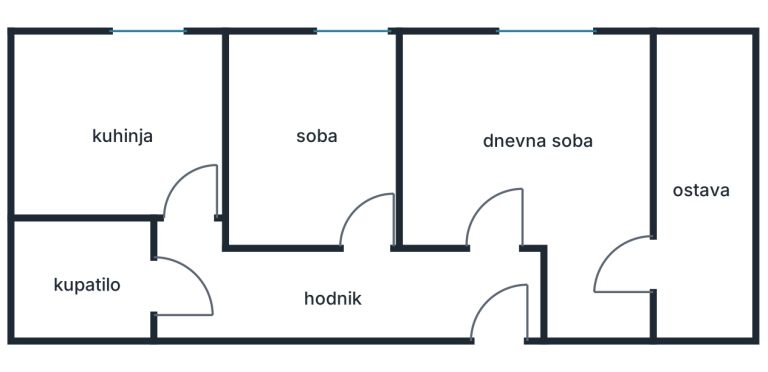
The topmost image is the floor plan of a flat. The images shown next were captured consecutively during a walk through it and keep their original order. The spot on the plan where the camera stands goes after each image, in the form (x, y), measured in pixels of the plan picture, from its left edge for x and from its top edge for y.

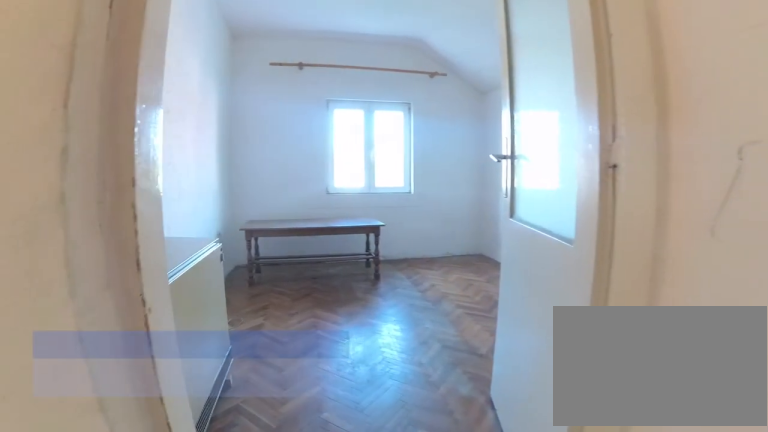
(495, 297)
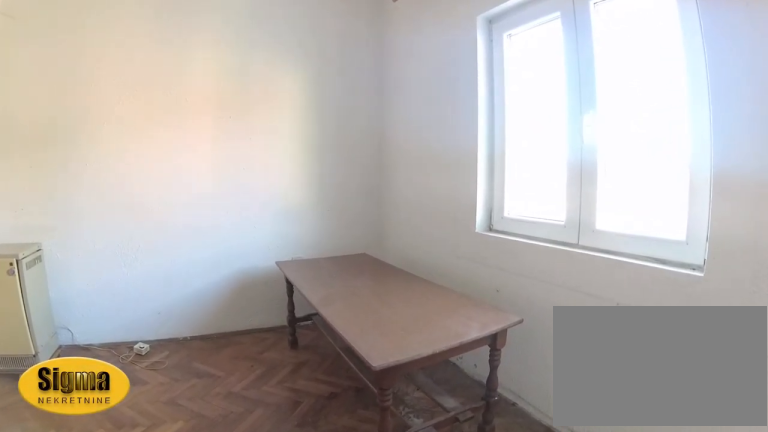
(597, 151)
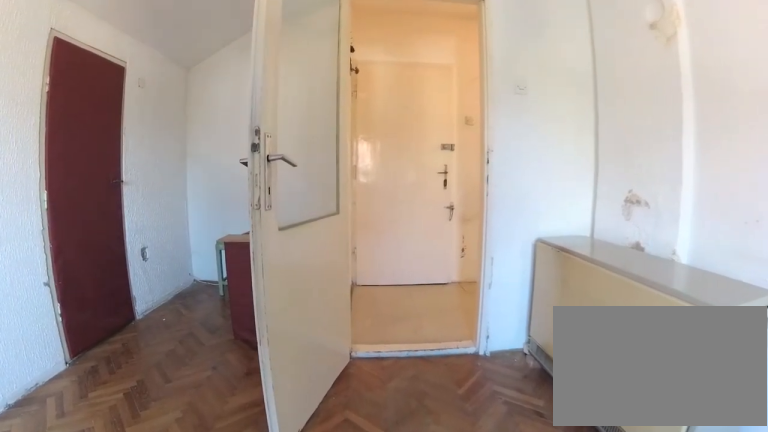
(522, 110)
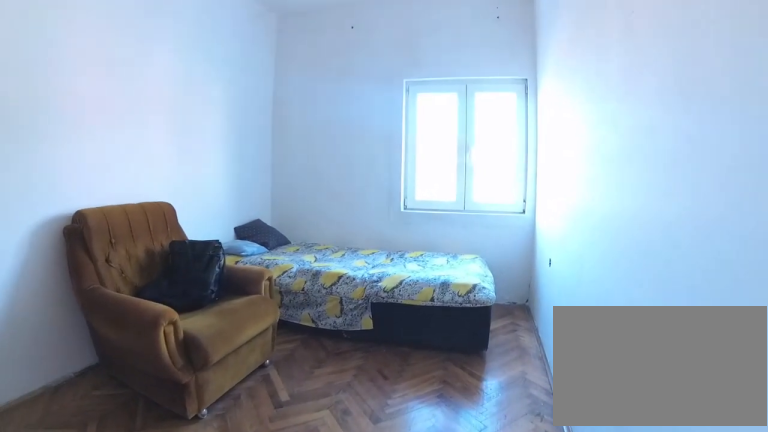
(379, 243)
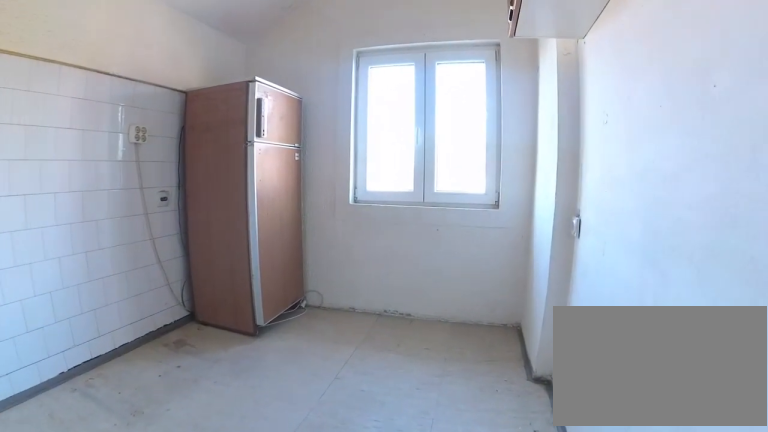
(192, 197)
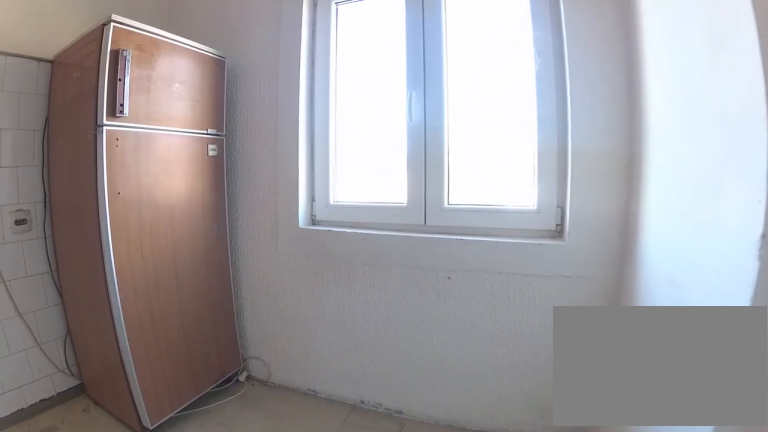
(194, 118)
